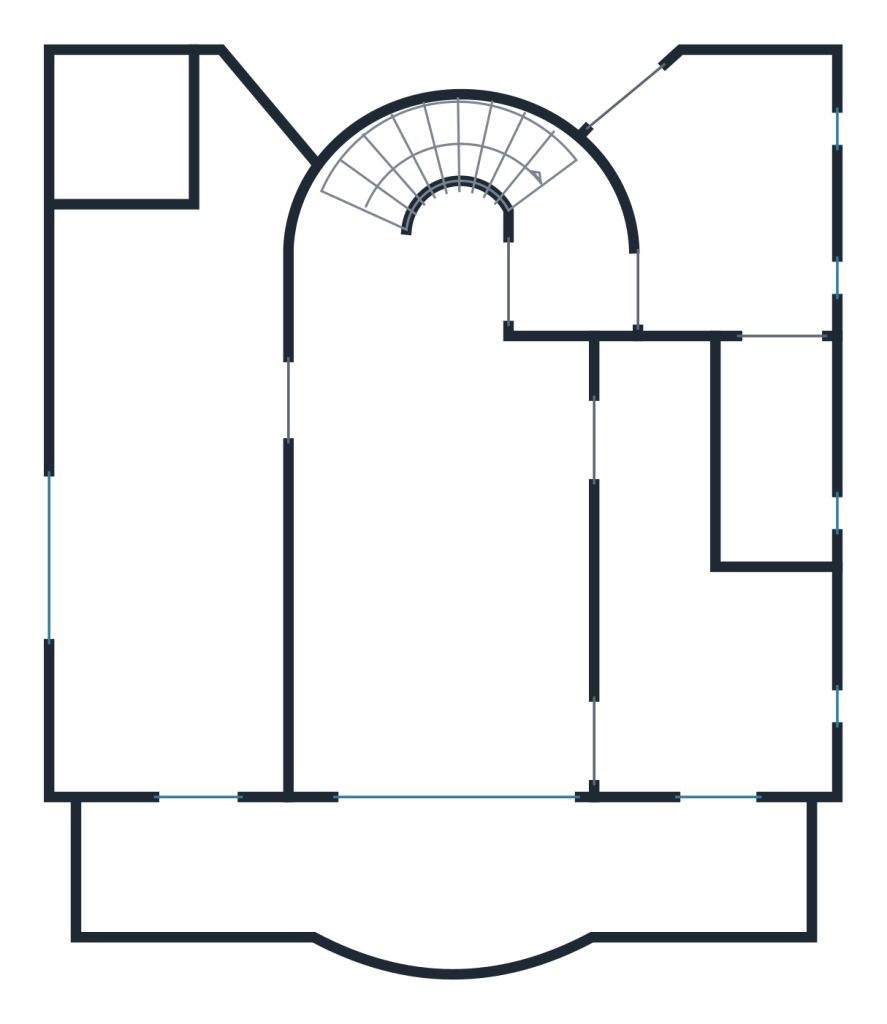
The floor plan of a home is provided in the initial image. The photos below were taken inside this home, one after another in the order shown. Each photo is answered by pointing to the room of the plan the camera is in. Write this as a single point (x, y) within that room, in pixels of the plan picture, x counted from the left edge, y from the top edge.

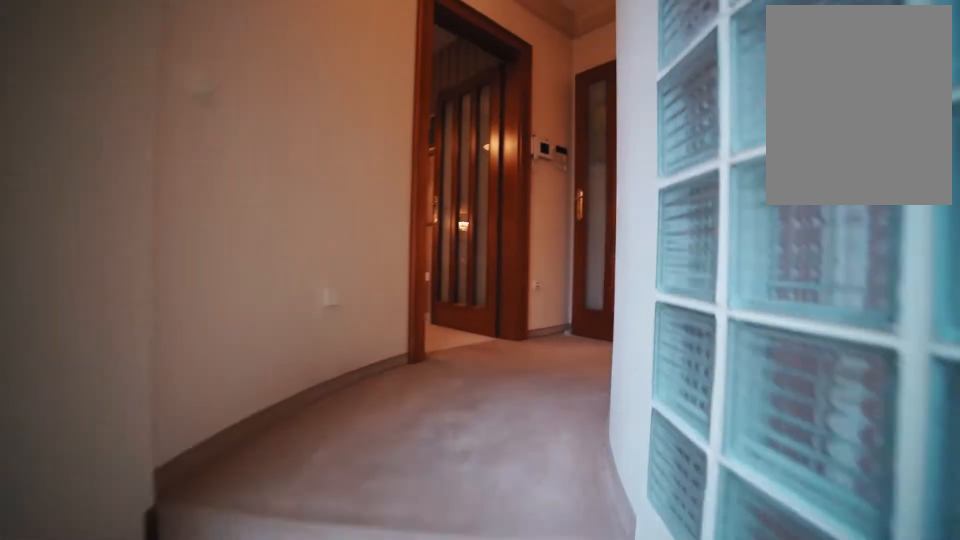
(486, 152)
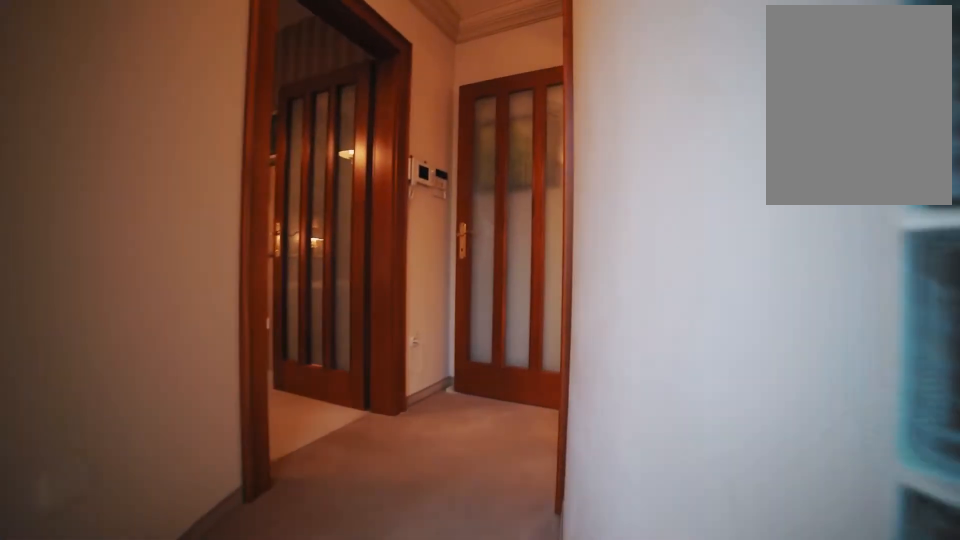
(509, 159)
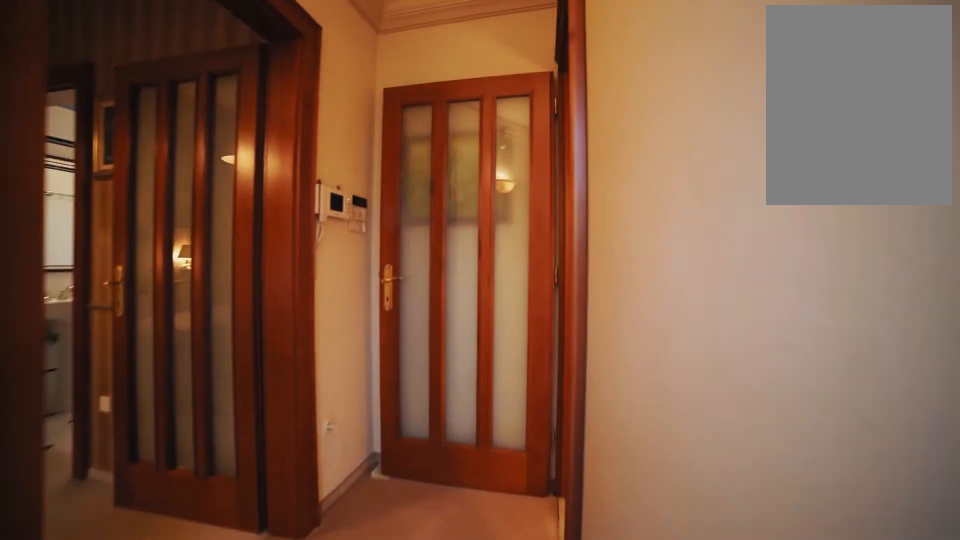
(526, 170)
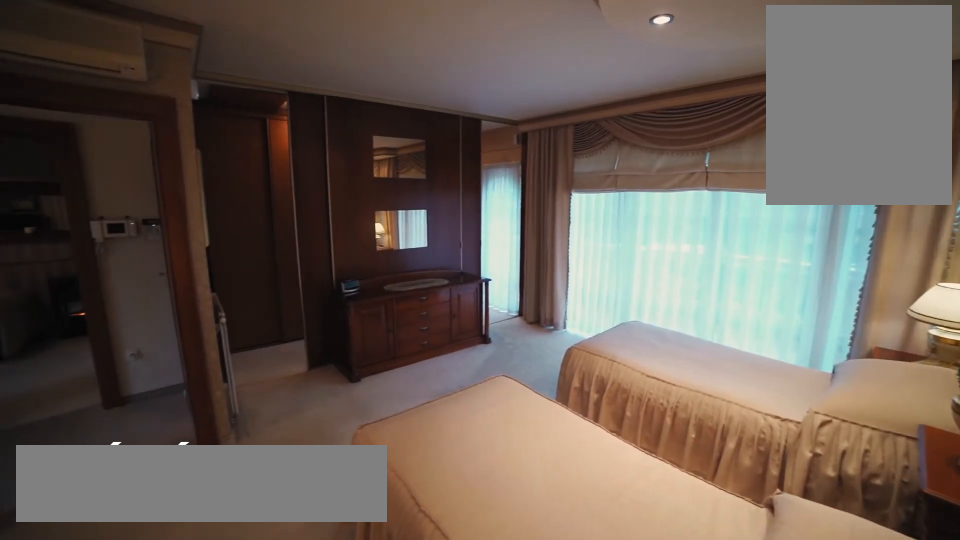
(362, 286)
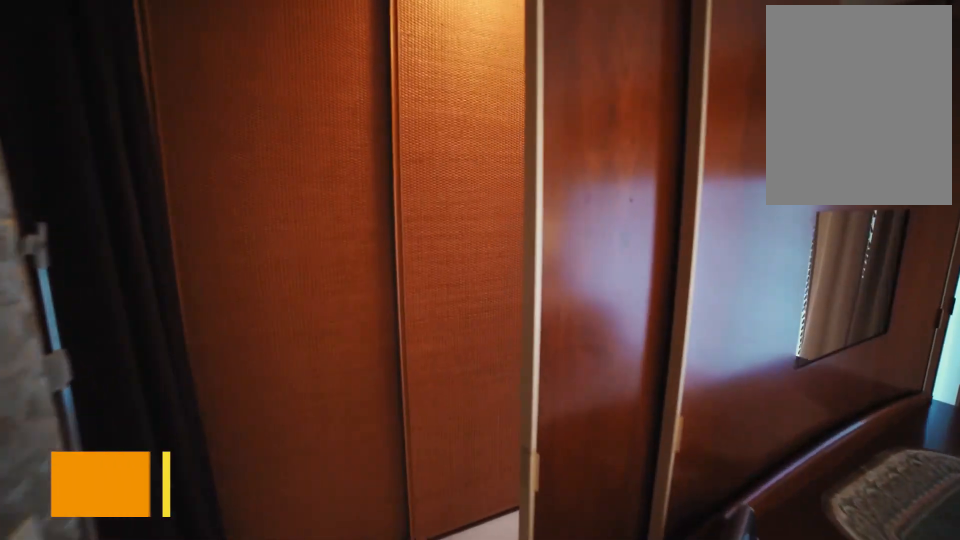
(535, 388)
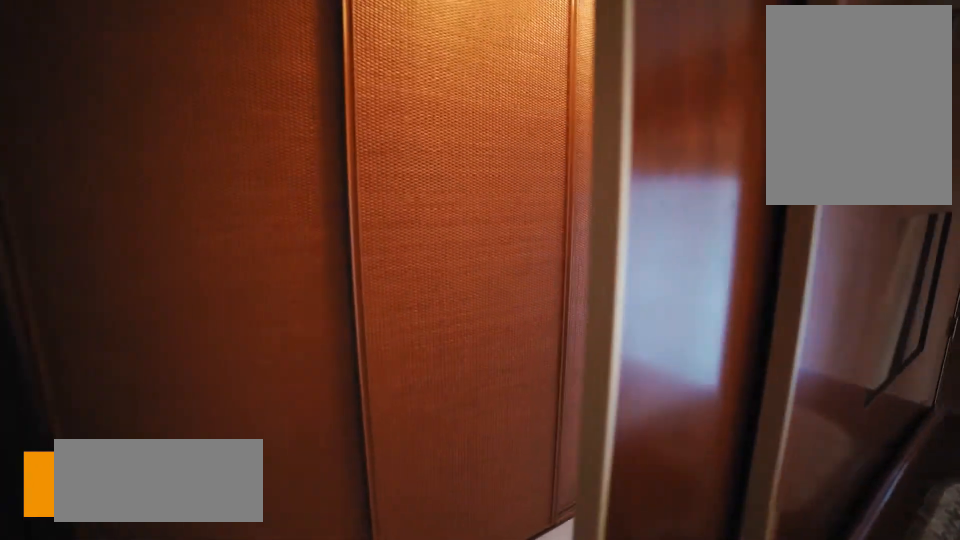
(559, 393)
